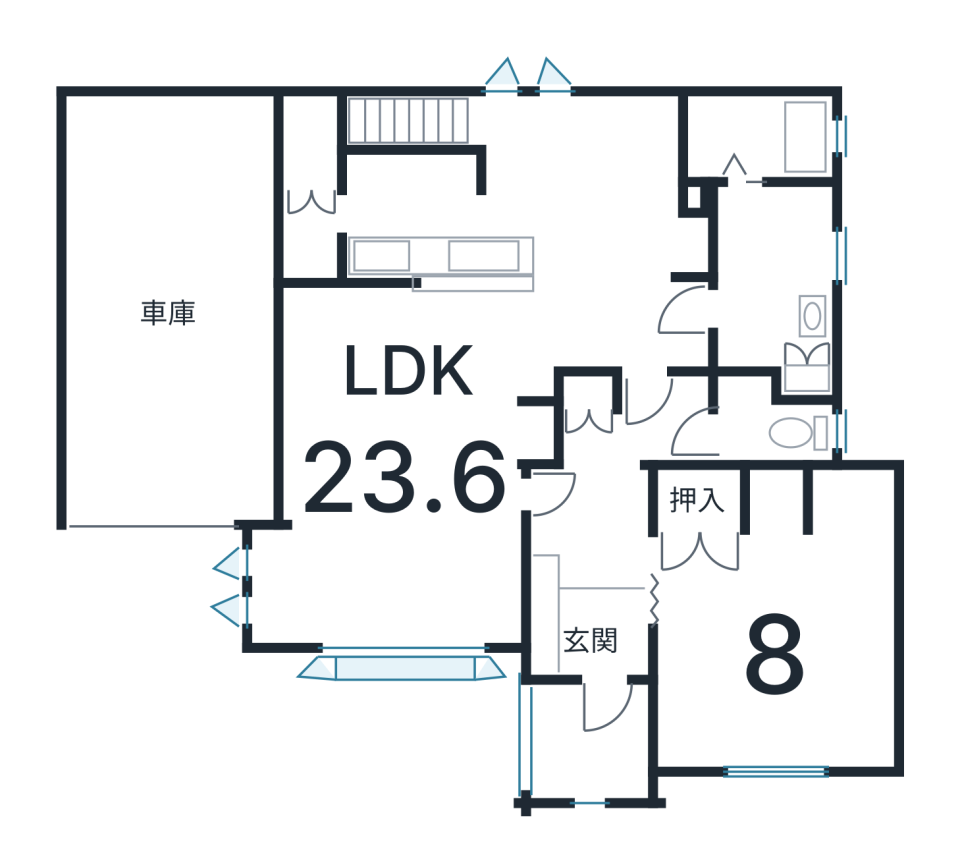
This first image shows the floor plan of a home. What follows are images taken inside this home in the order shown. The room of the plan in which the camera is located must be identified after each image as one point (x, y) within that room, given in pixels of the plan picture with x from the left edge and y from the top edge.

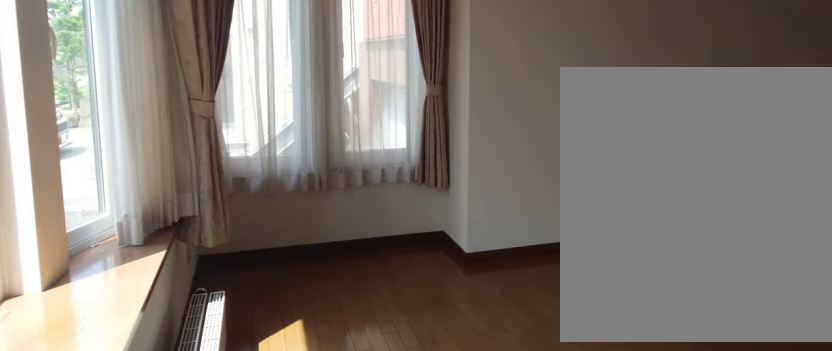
(392, 509)
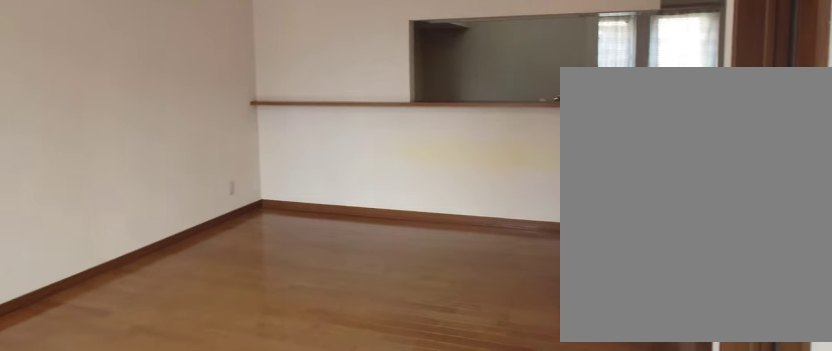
(392, 509)
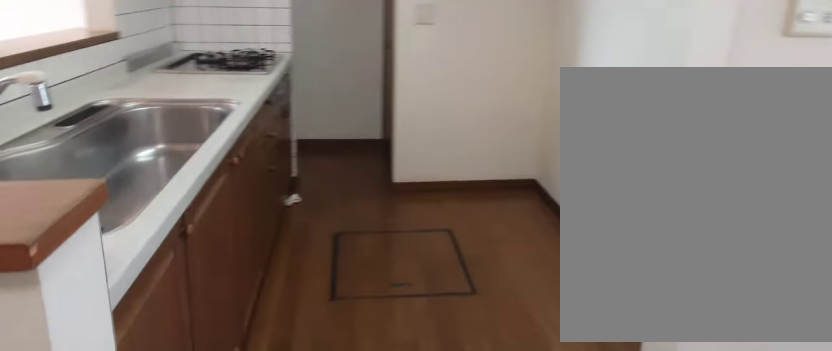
(531, 237)
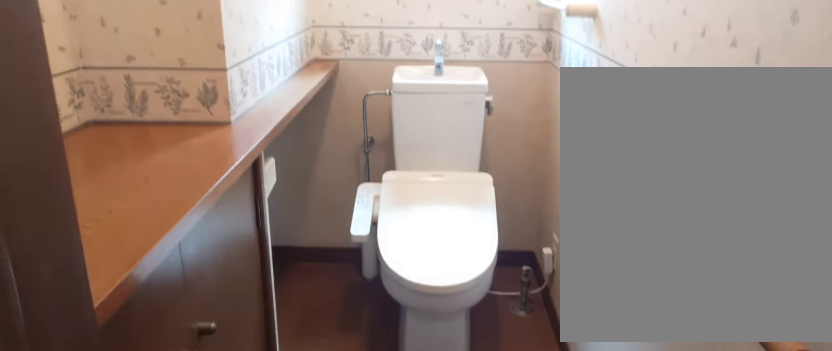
(765, 437)
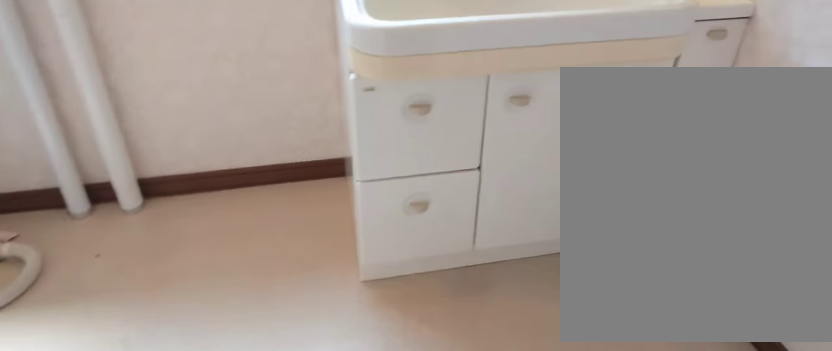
(747, 293)
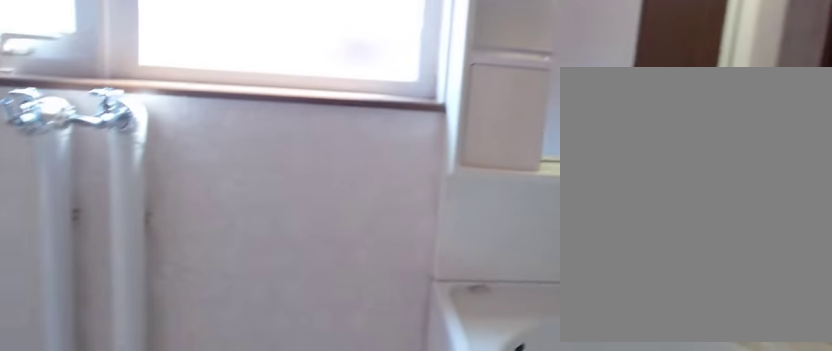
(747, 293)
